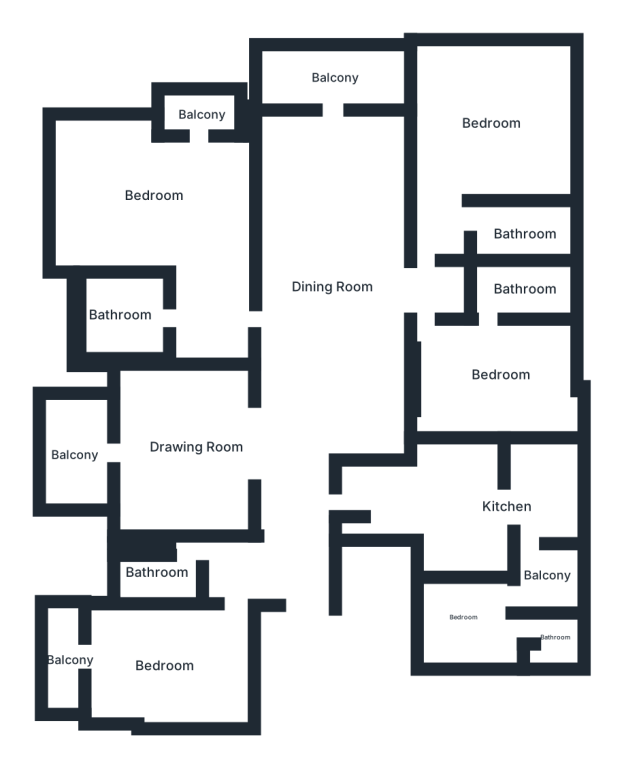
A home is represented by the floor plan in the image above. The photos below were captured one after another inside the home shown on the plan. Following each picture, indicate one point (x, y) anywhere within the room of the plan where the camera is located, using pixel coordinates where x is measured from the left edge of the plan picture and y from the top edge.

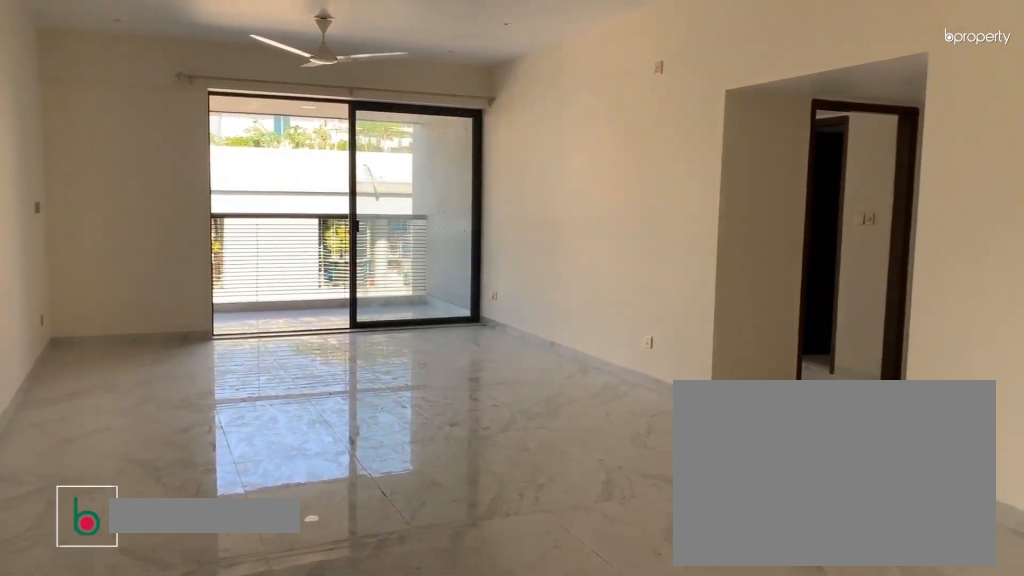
(326, 280)
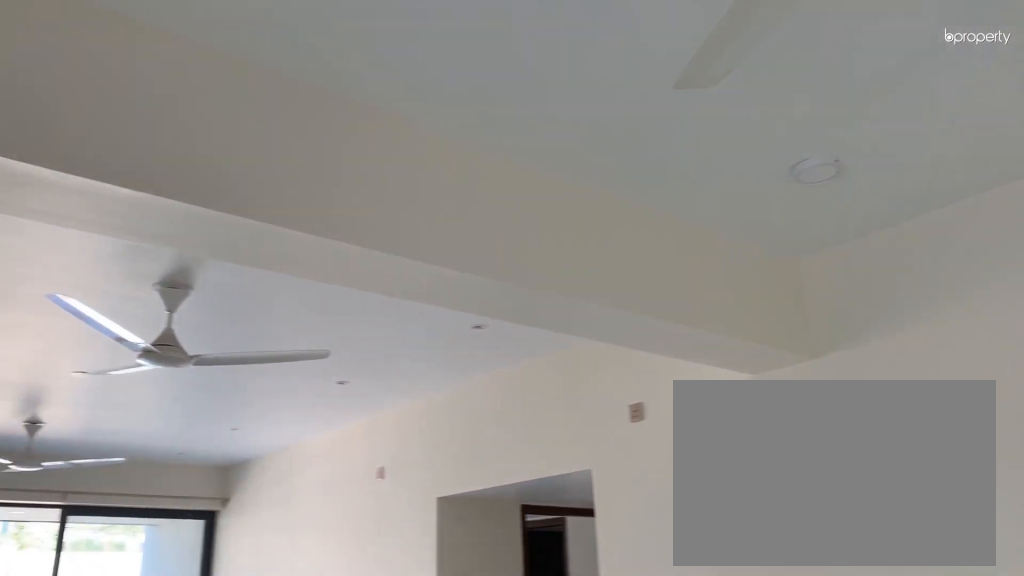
(326, 280)
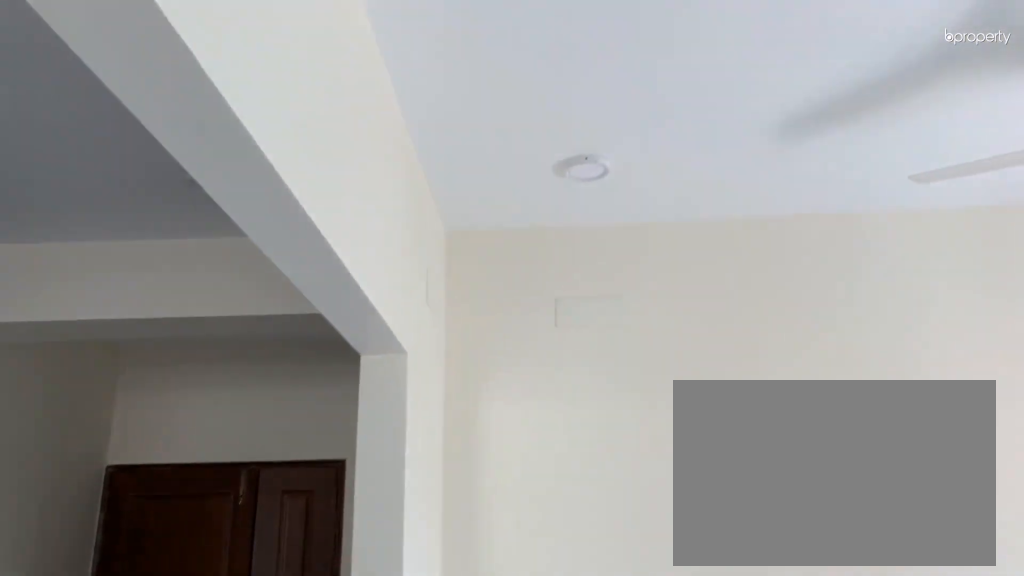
(199, 449)
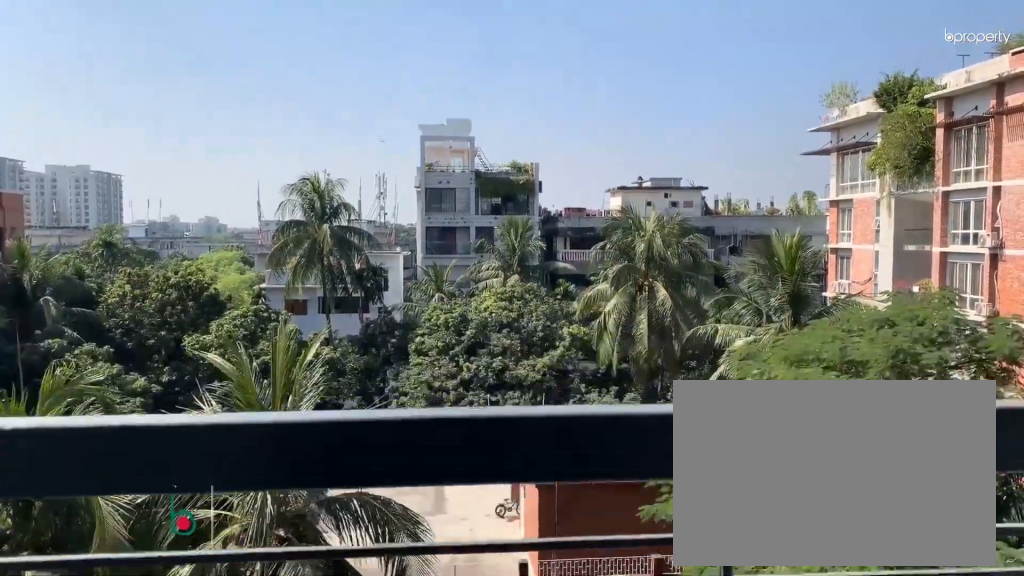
(78, 459)
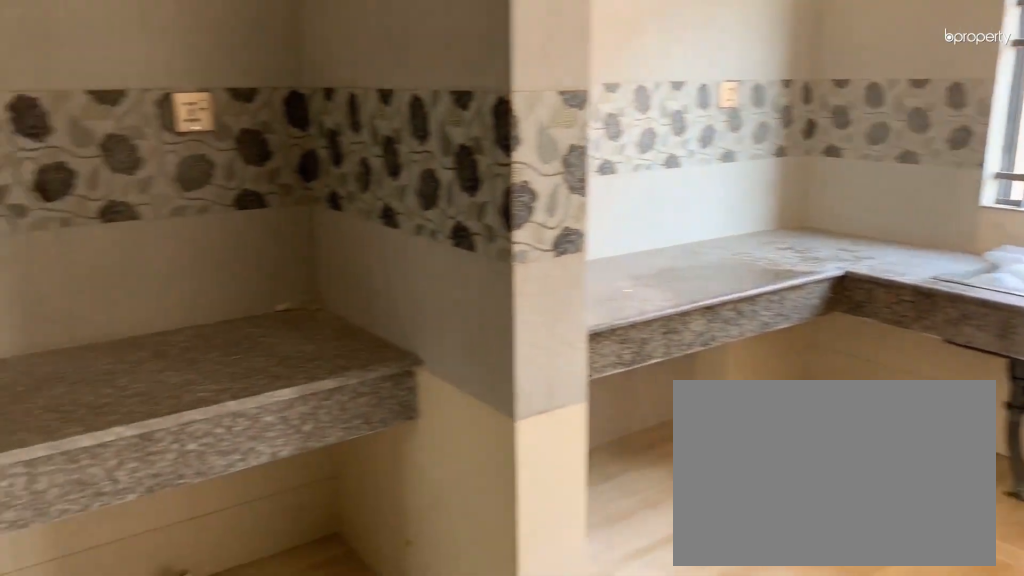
(507, 512)
